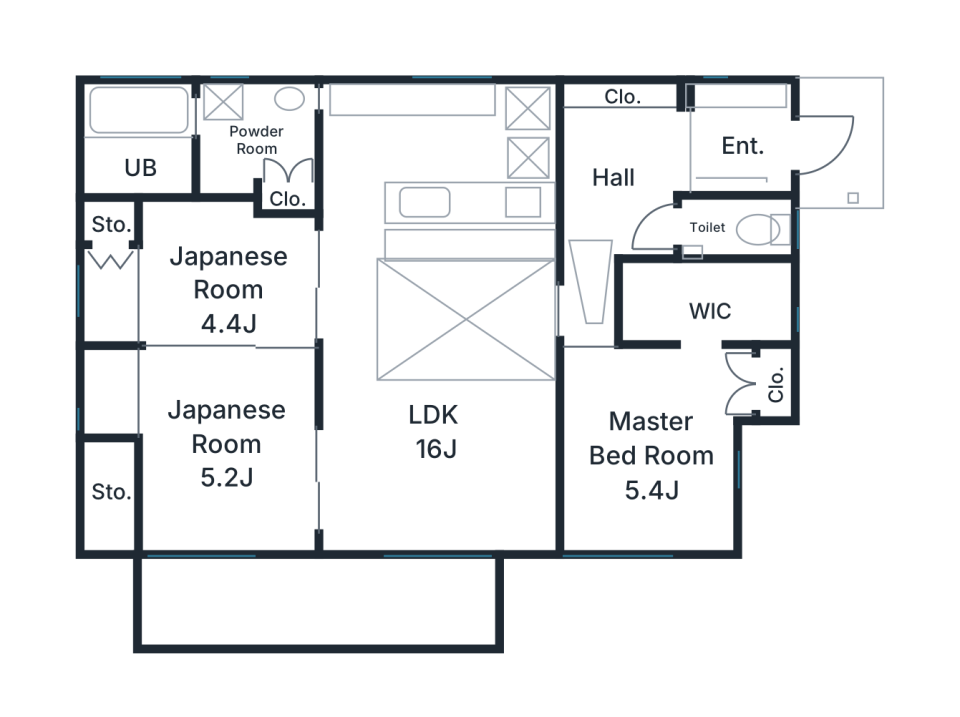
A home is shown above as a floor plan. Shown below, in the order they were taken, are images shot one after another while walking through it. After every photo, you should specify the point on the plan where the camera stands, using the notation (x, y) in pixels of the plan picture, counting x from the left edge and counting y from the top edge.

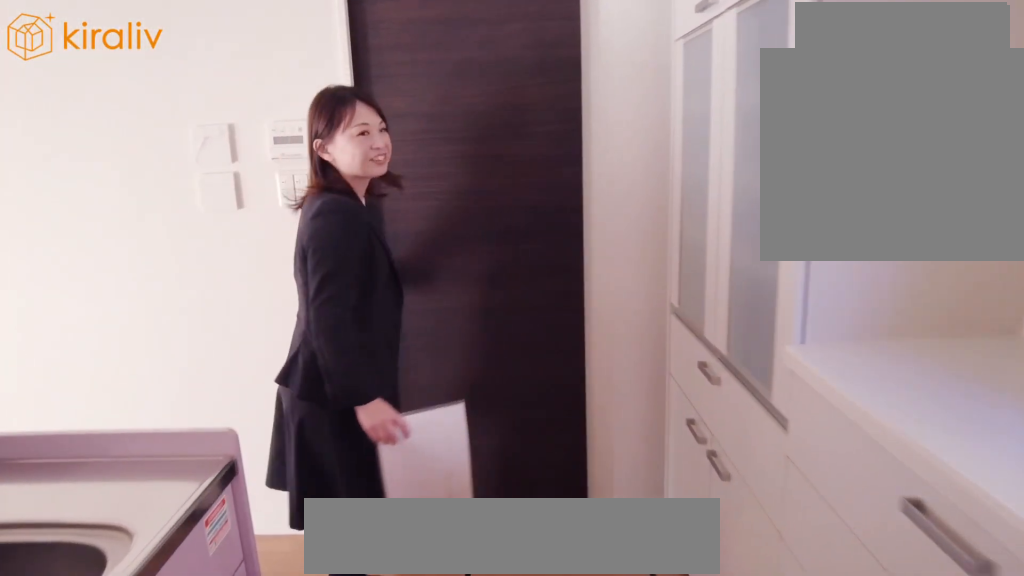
(339, 174)
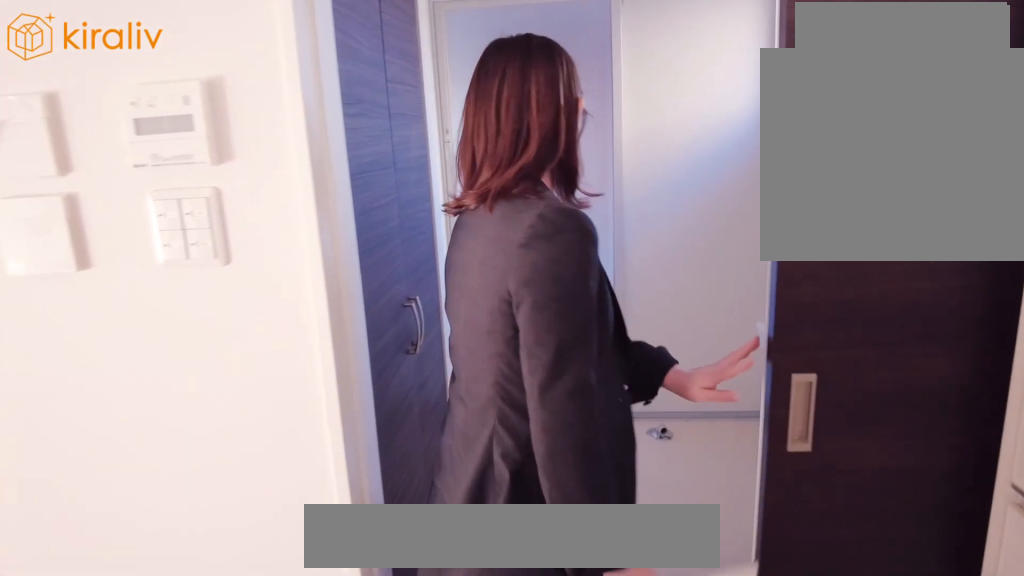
(312, 166)
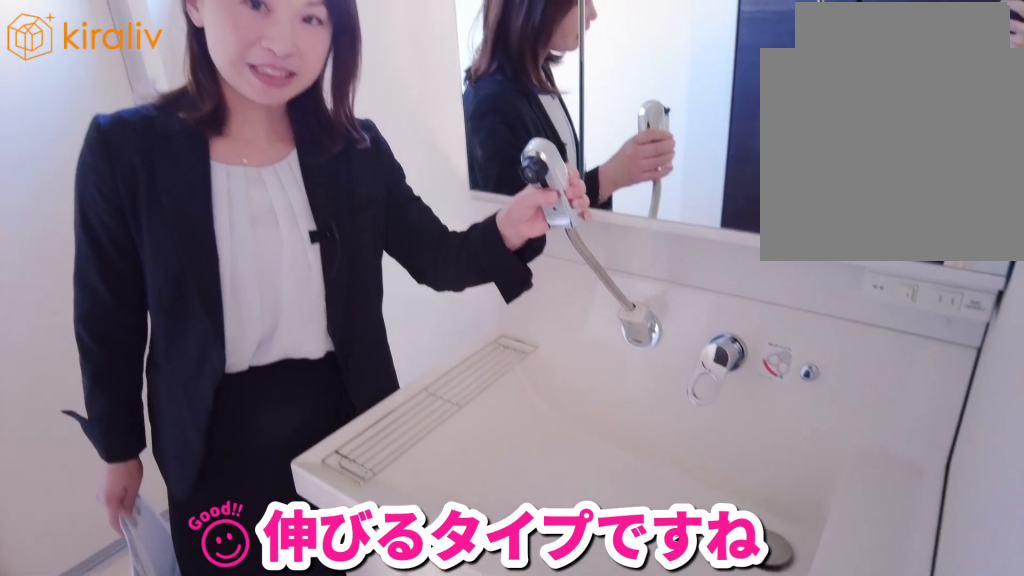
(254, 164)
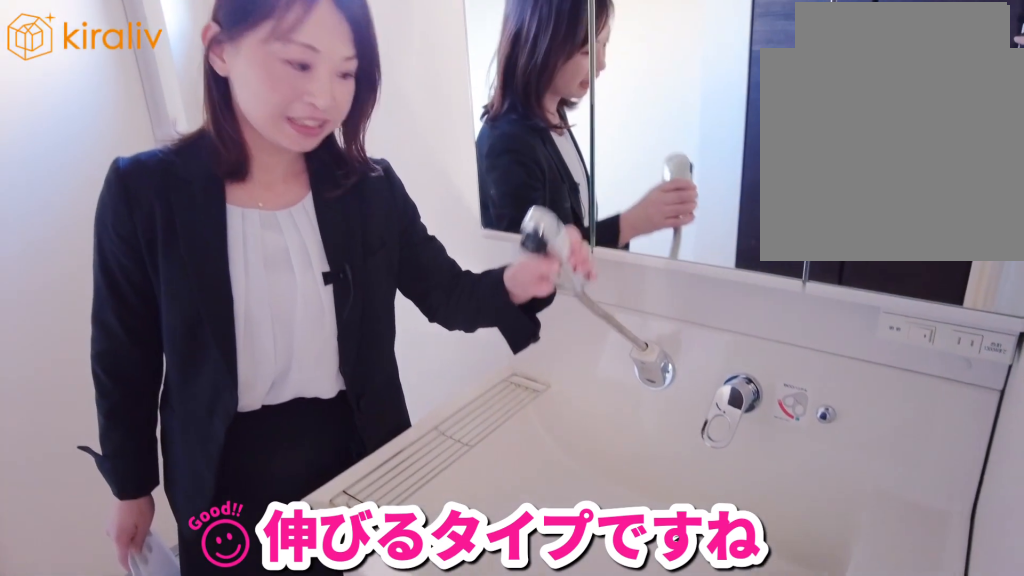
(254, 166)
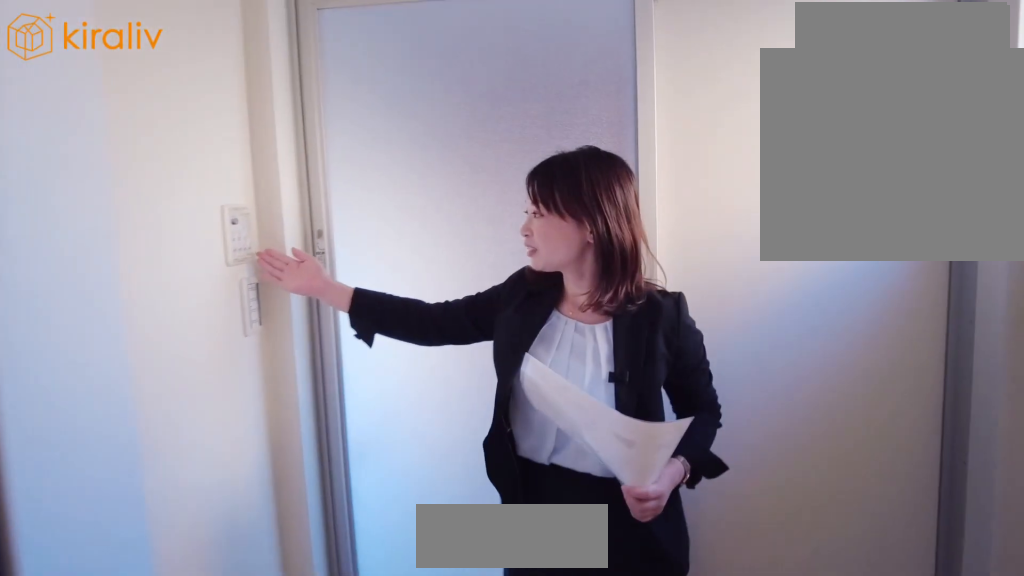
(200, 168)
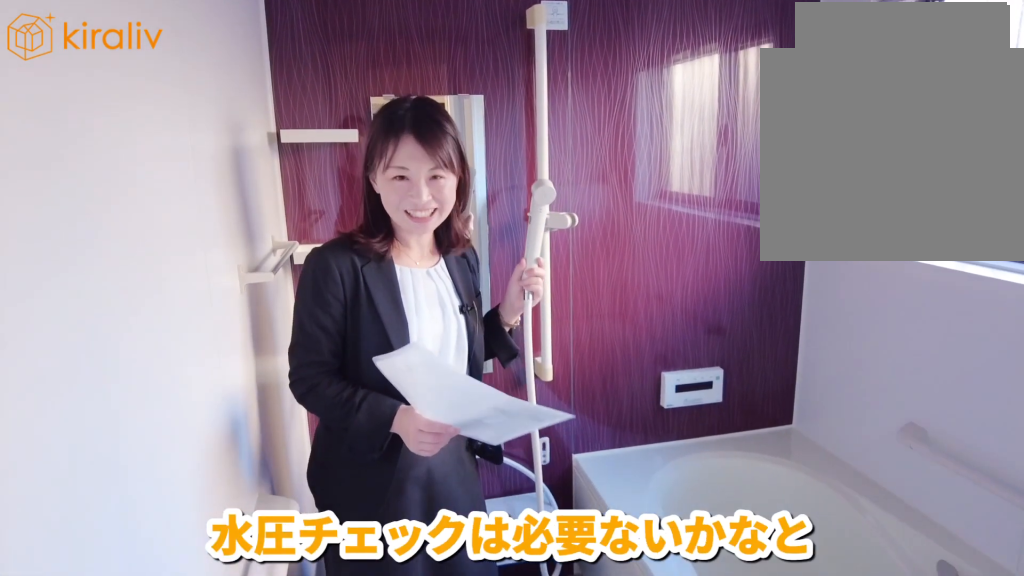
(147, 170)
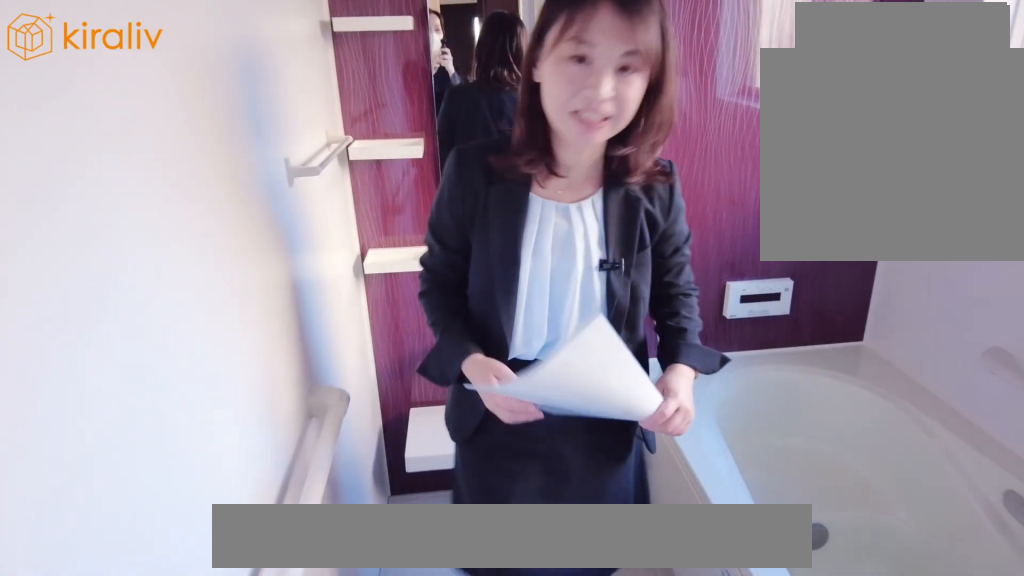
(147, 168)
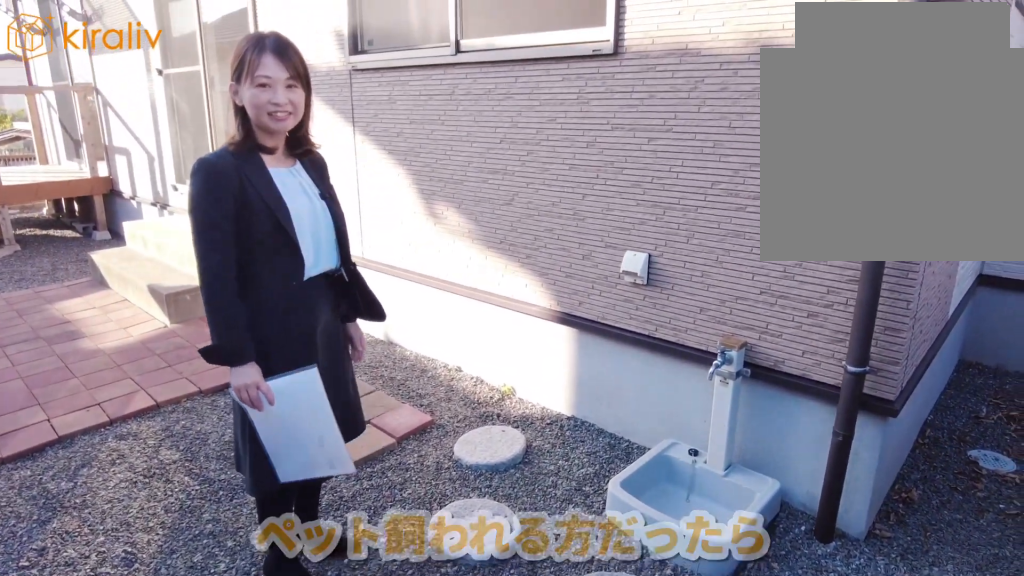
(694, 561)
